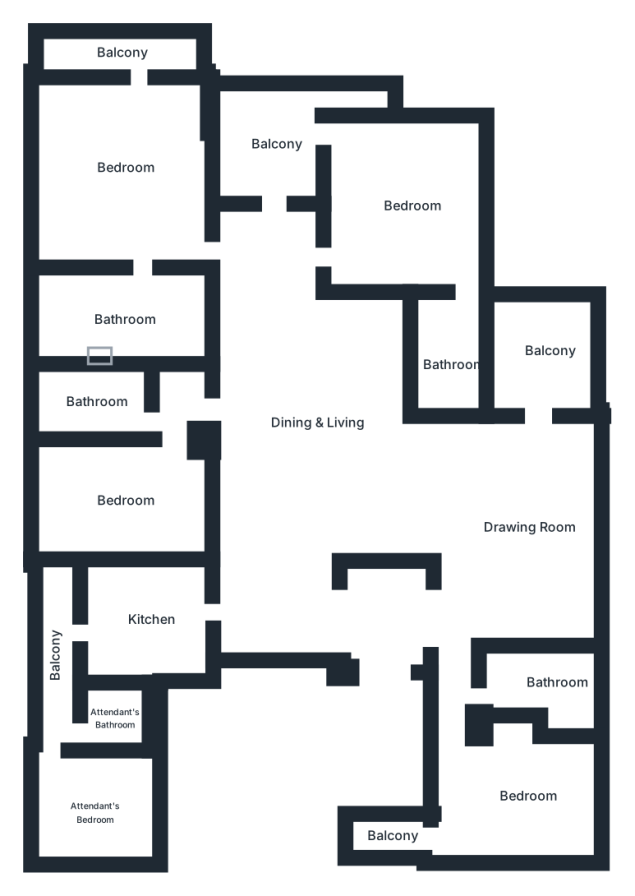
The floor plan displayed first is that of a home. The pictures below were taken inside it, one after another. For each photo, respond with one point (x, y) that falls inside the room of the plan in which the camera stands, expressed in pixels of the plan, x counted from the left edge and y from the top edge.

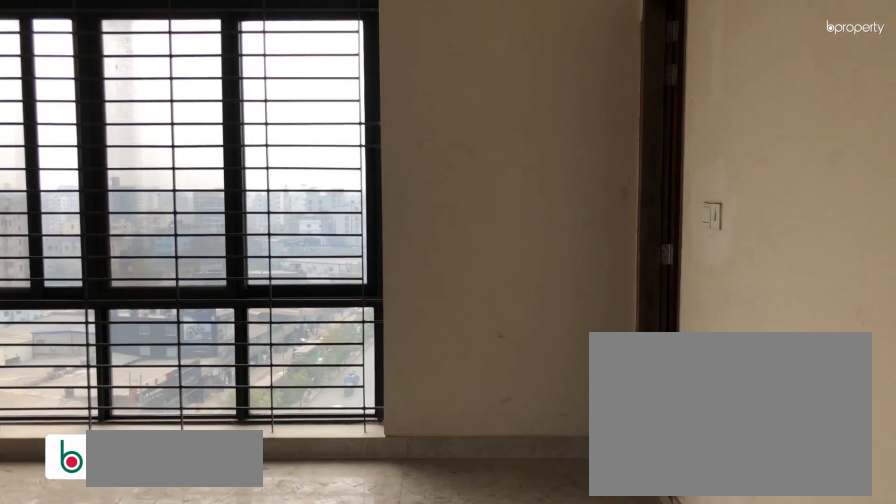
(402, 199)
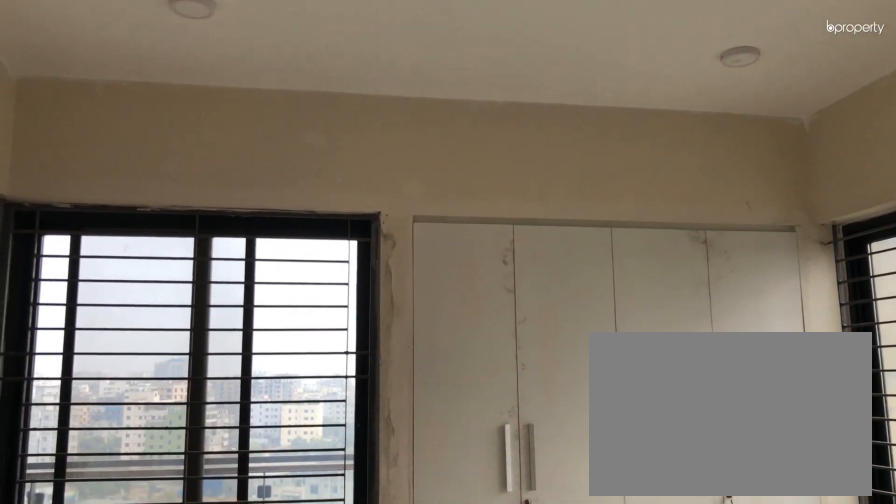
(402, 199)
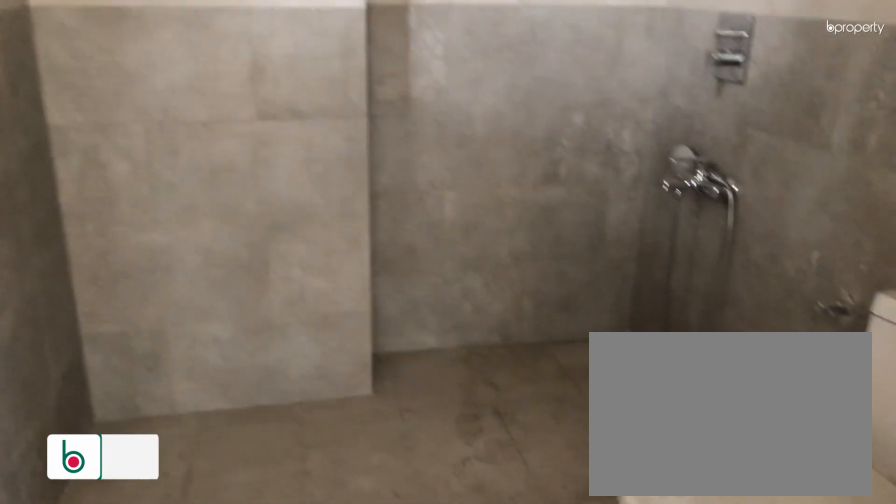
(447, 356)
